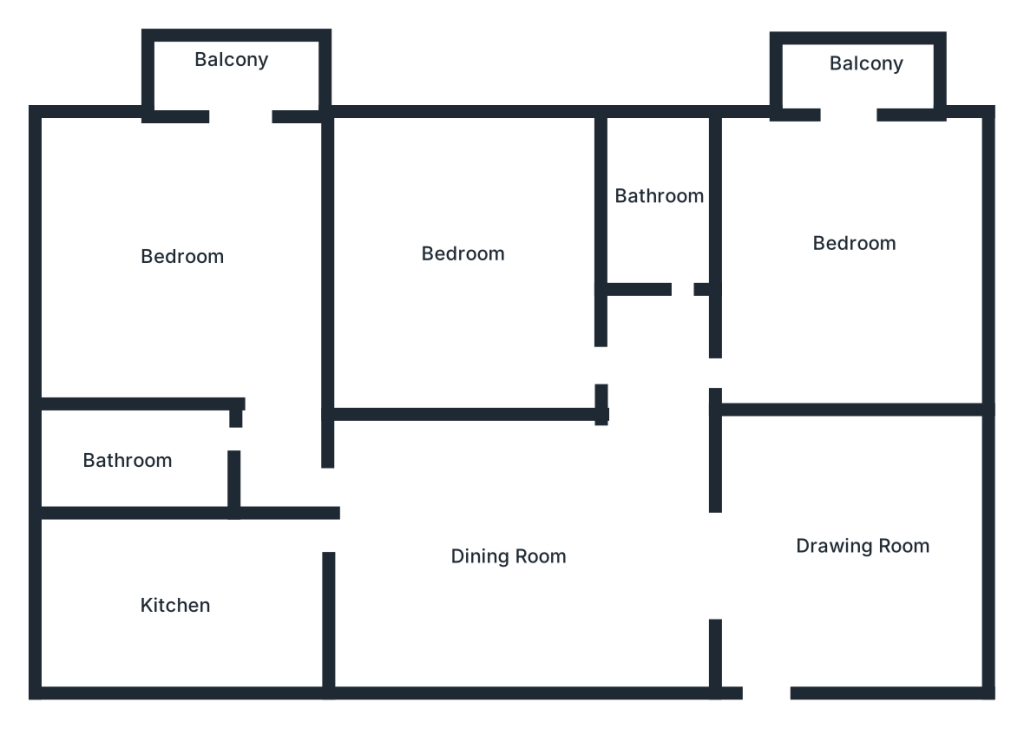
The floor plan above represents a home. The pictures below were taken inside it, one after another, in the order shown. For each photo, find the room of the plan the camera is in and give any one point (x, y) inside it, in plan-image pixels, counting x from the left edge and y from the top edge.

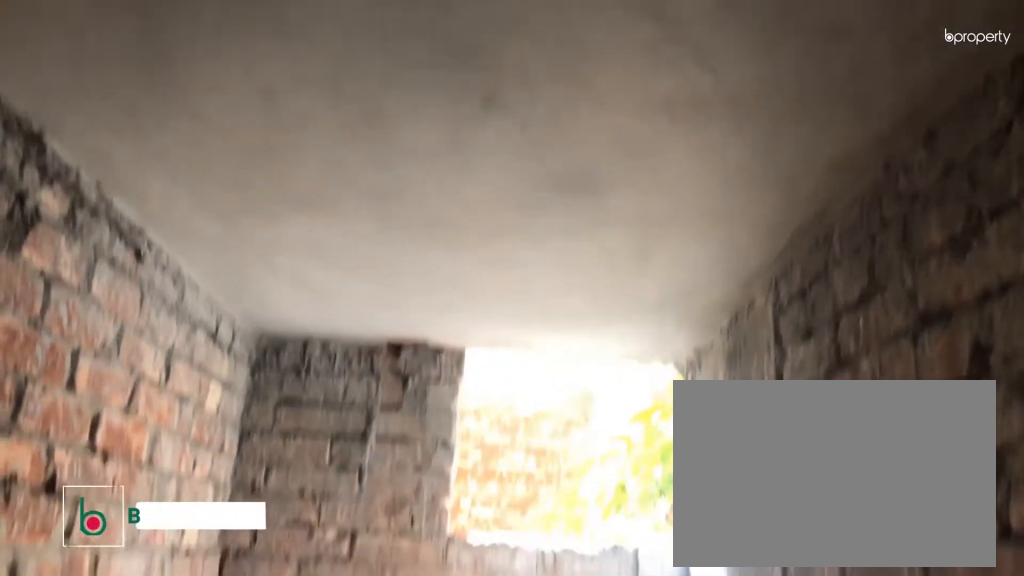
(132, 457)
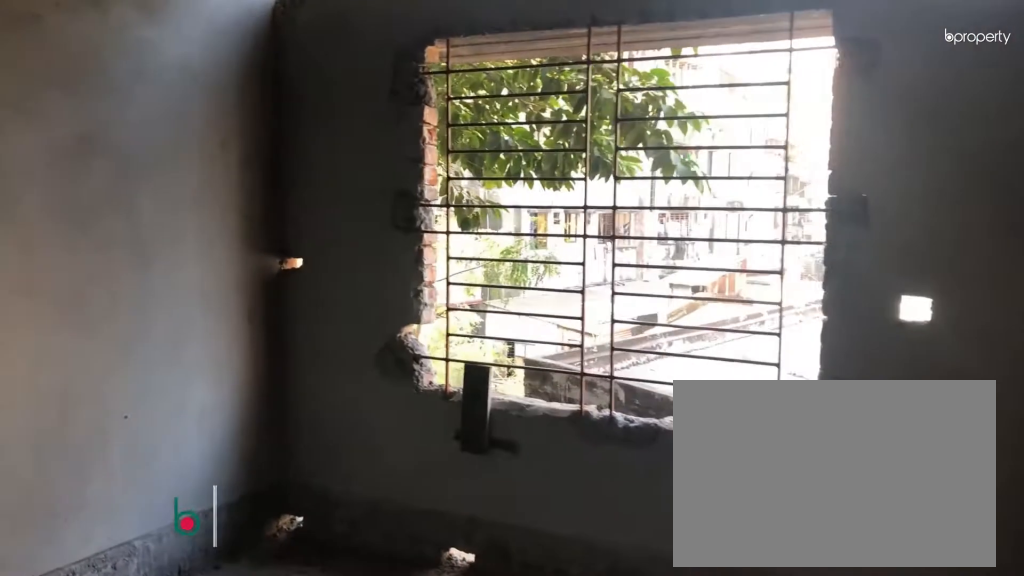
(575, 356)
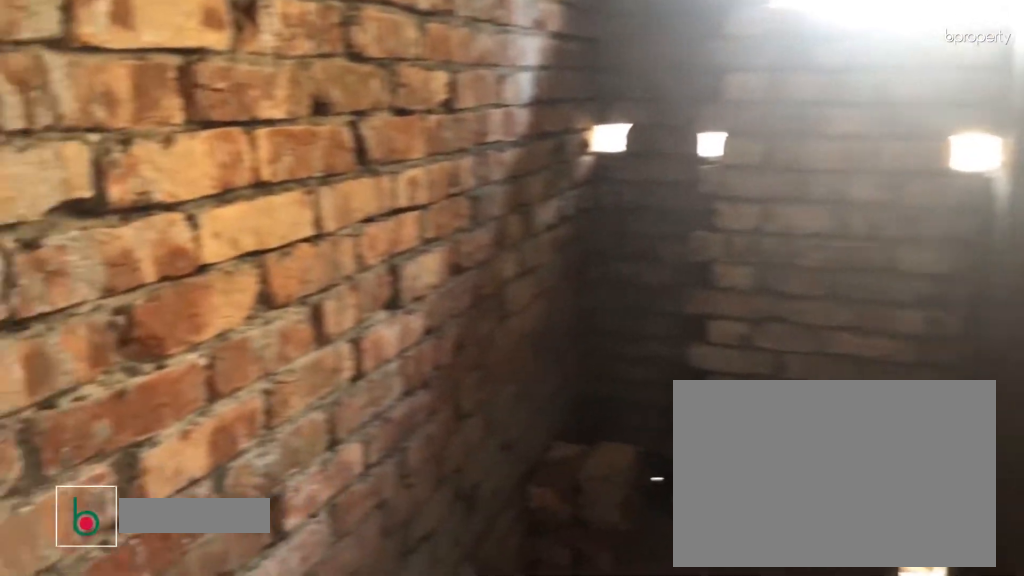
(656, 197)
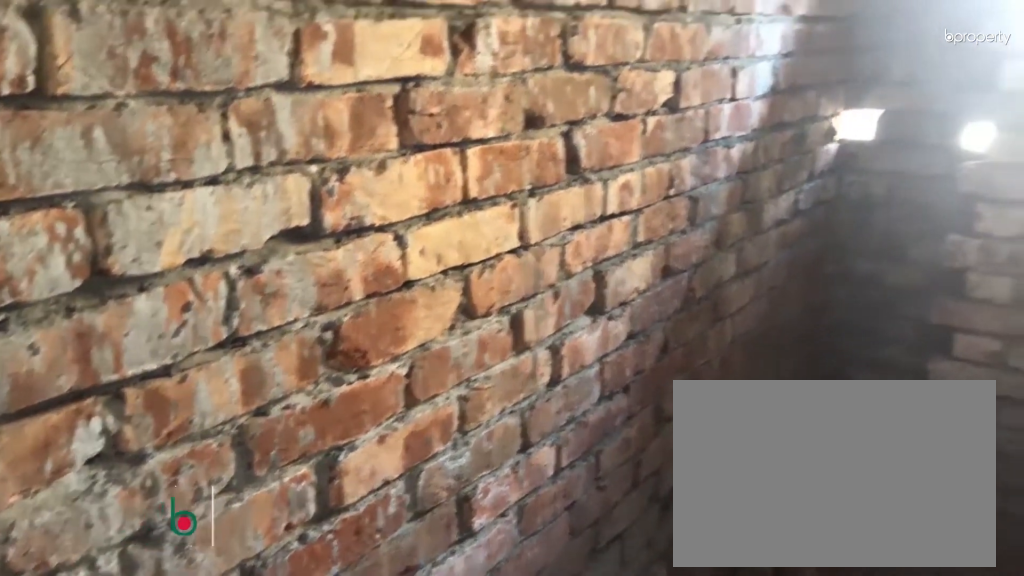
(656, 197)
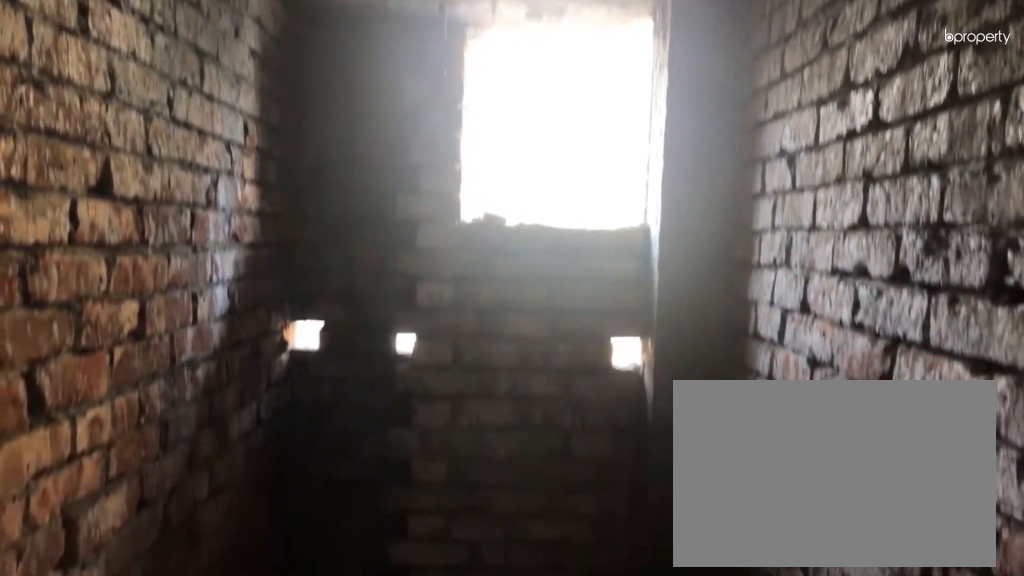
(656, 197)
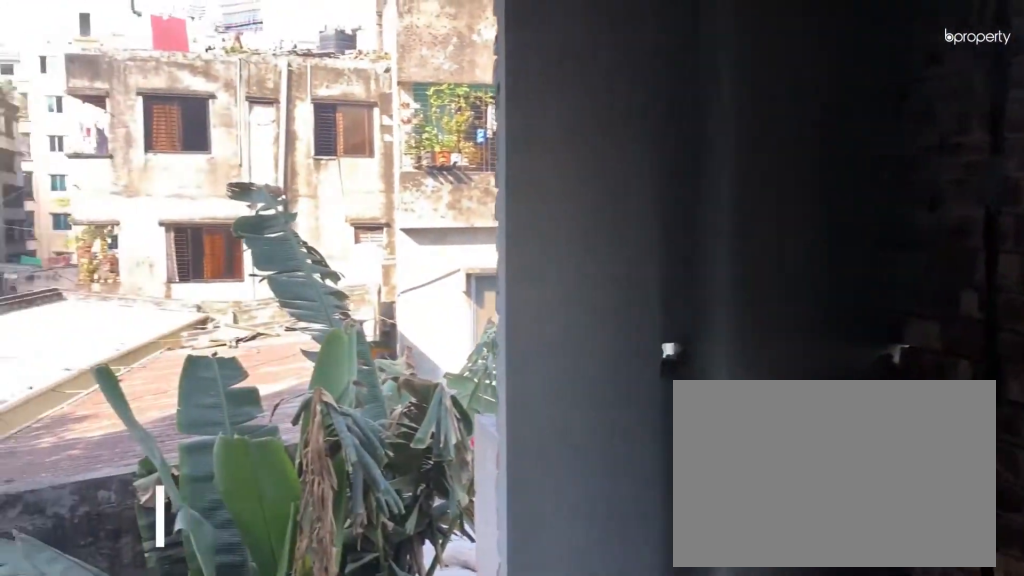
(844, 252)
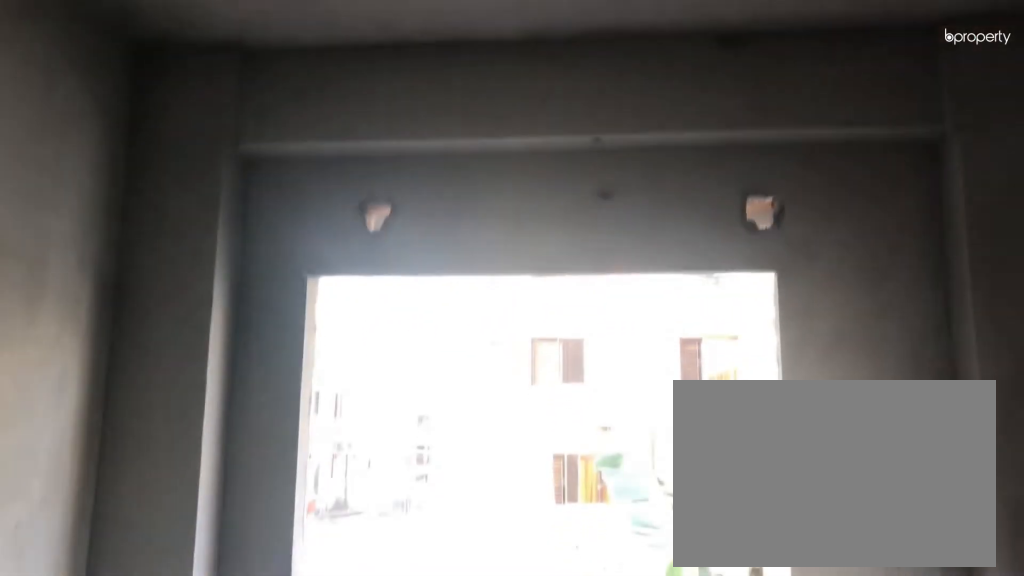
(843, 251)
